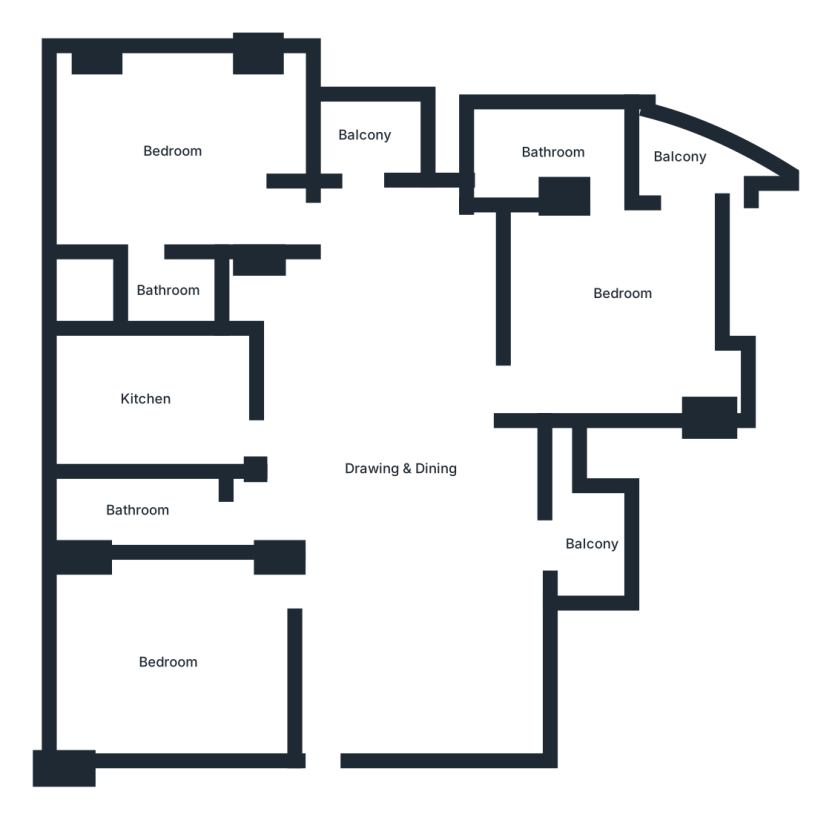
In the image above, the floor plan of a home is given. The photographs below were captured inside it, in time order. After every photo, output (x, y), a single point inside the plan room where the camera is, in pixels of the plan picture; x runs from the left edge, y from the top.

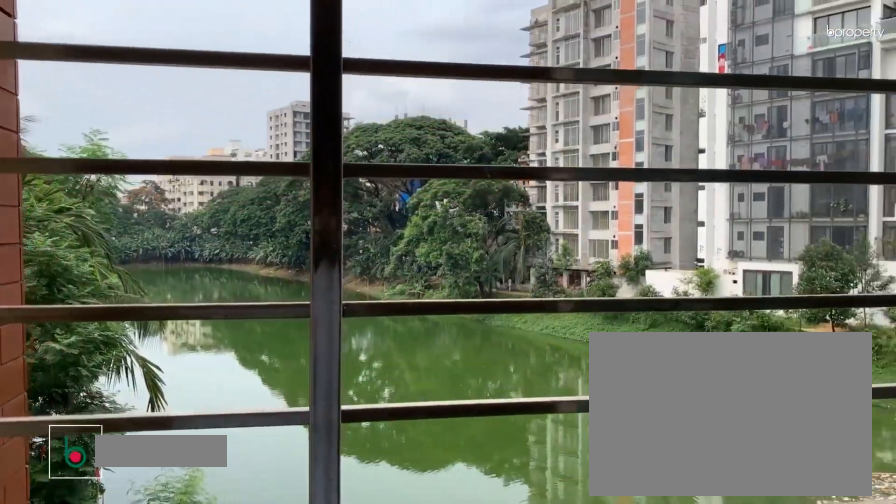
(376, 130)
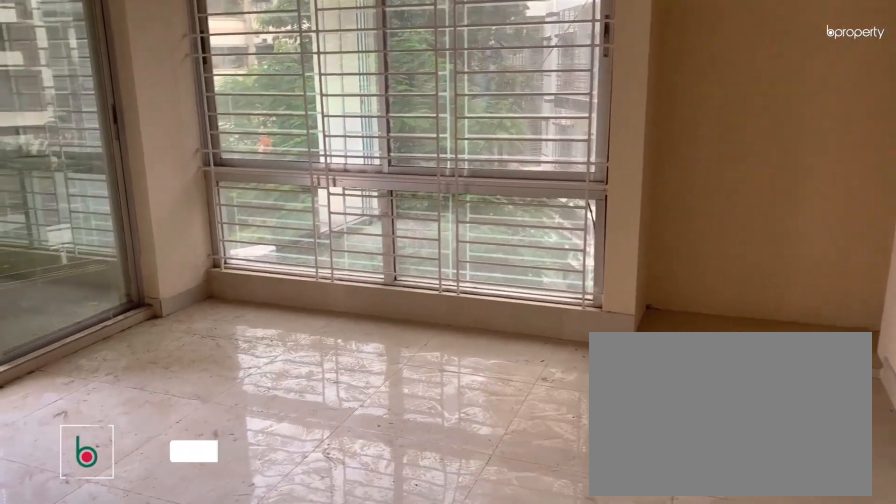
(622, 298)
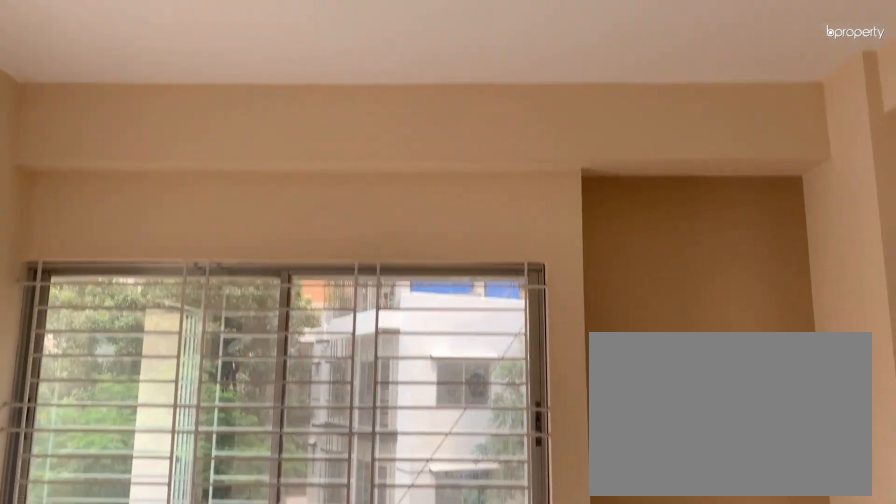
(622, 298)
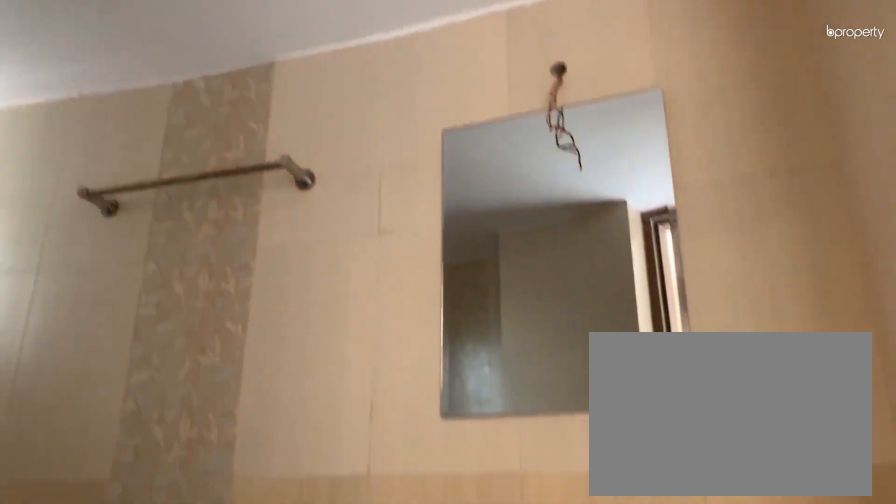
(554, 152)
